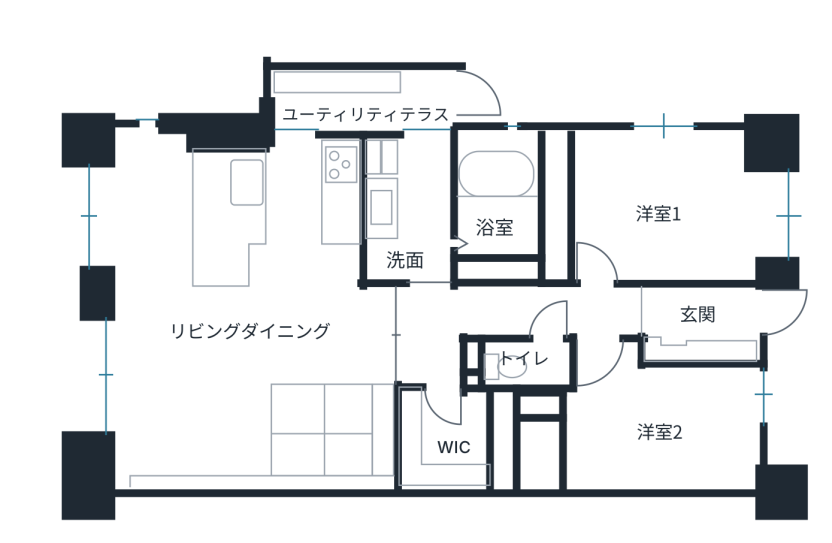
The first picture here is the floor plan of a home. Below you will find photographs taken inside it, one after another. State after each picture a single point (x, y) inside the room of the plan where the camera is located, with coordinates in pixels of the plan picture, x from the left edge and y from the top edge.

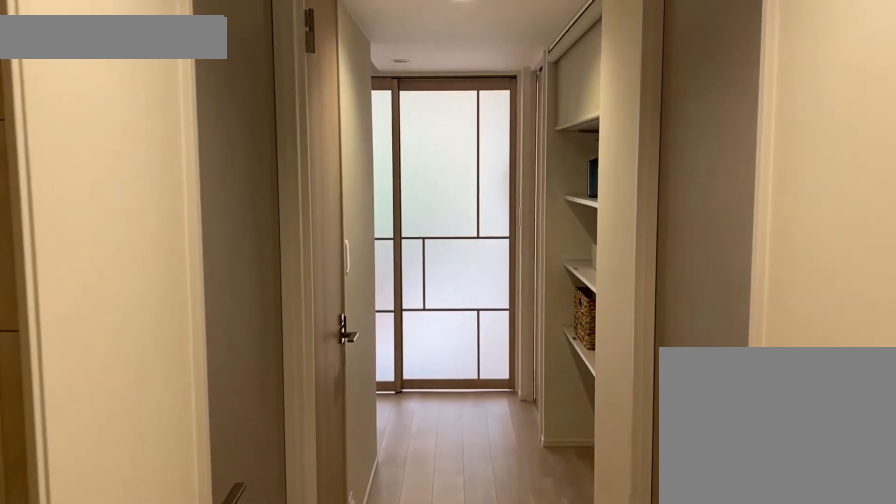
(672, 316)
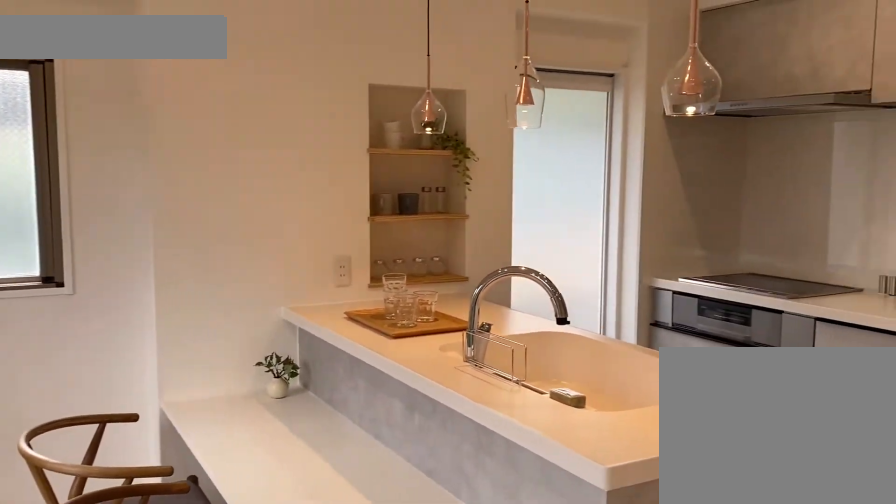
(179, 319)
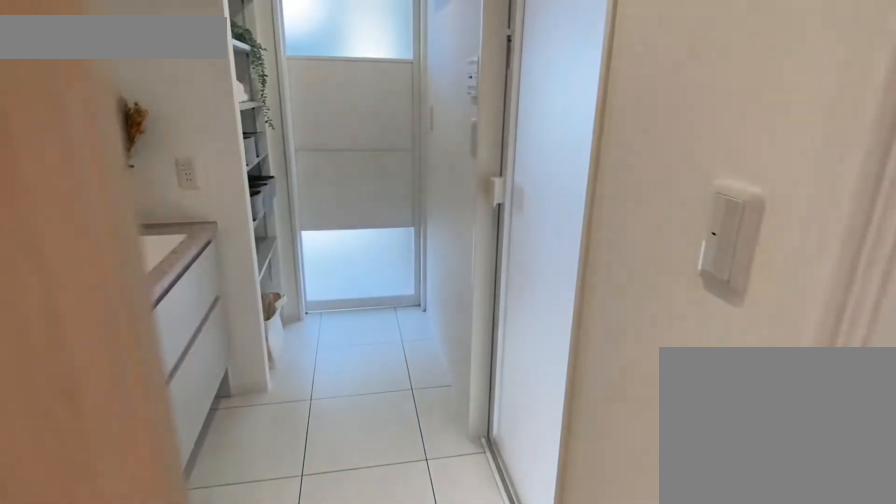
(402, 211)
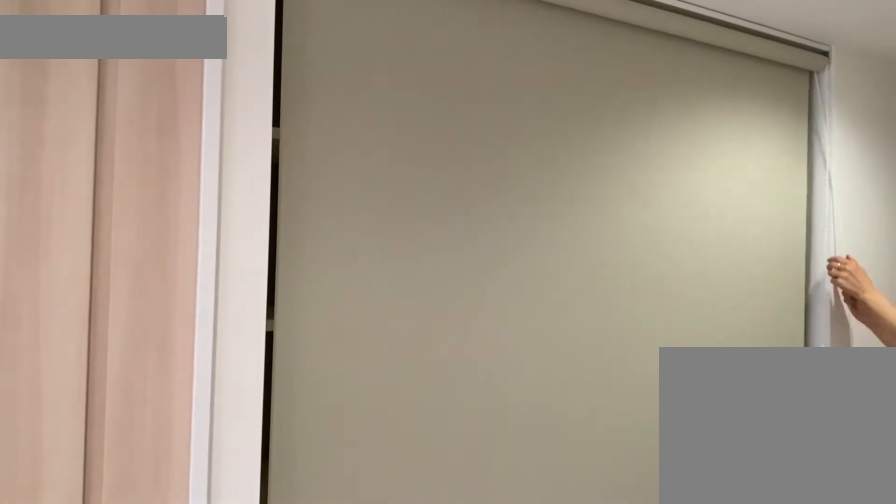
(517, 309)
